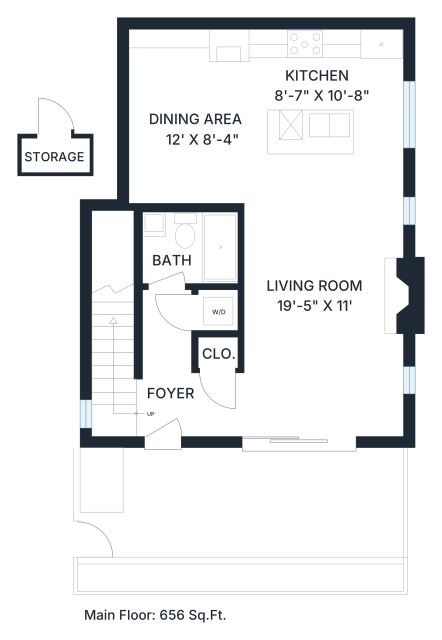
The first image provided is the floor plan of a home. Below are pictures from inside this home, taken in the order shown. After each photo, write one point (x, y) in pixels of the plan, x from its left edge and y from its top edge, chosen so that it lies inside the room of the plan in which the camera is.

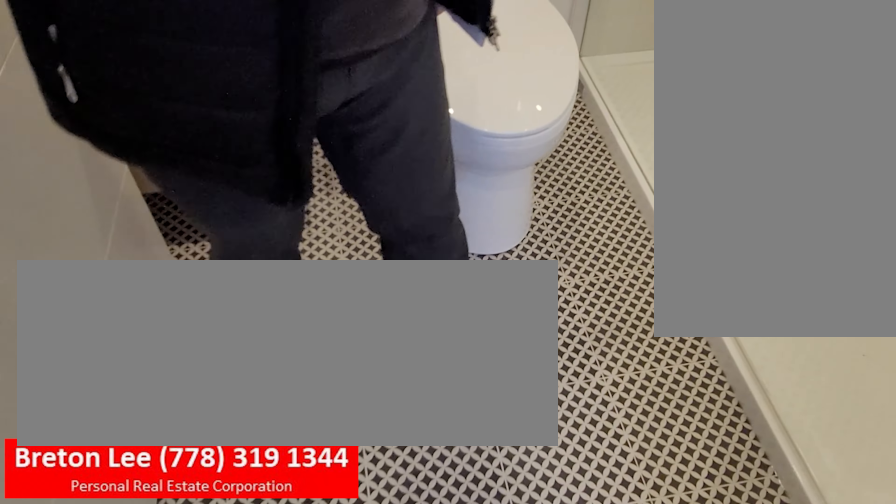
(173, 263)
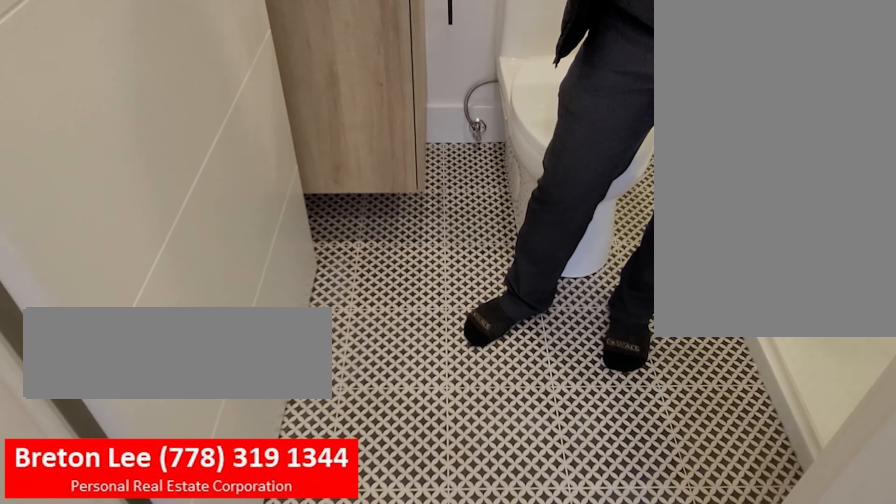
(173, 263)
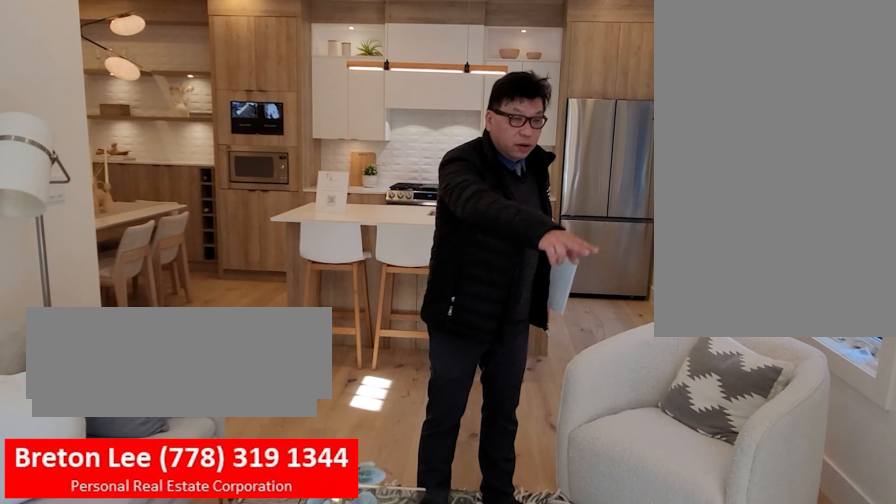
(311, 345)
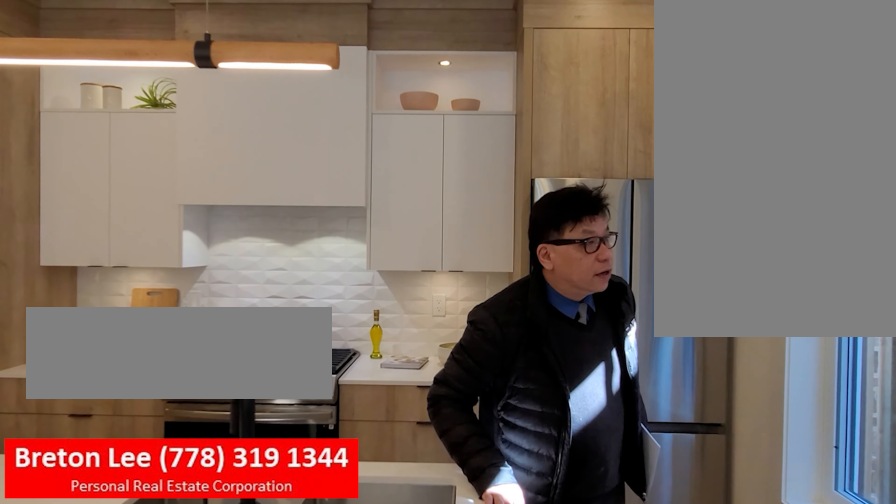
(378, 123)
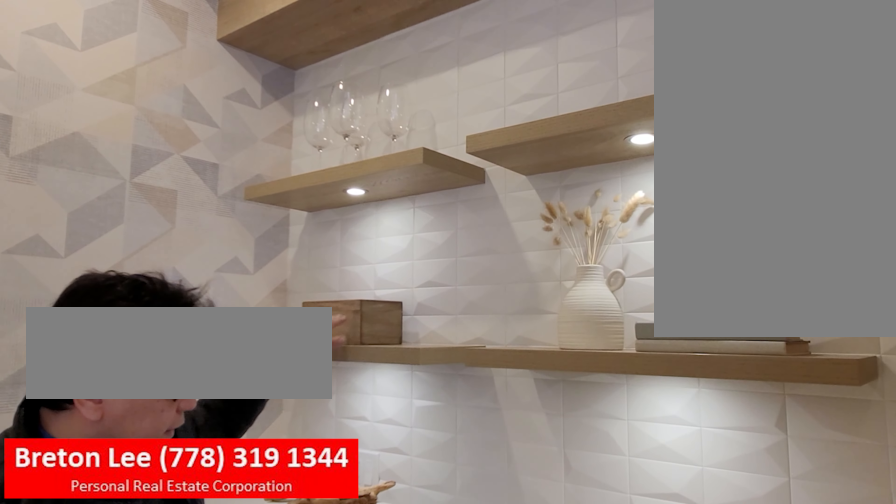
(378, 123)
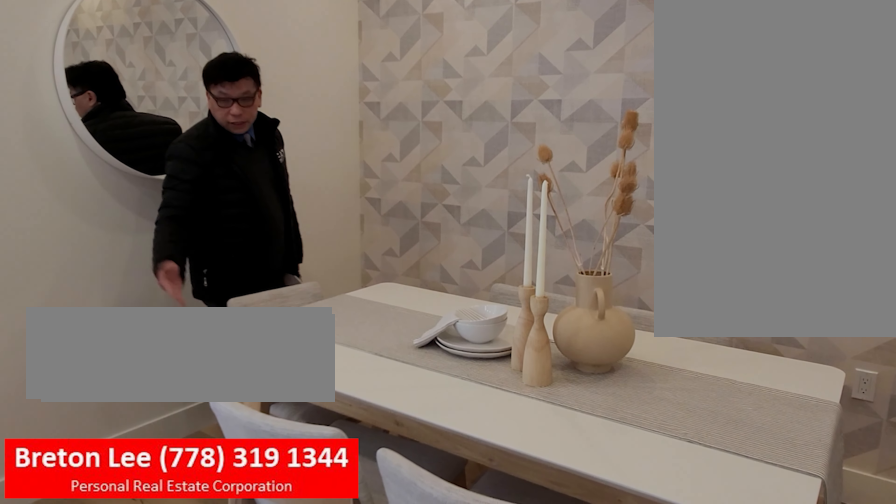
(192, 174)
